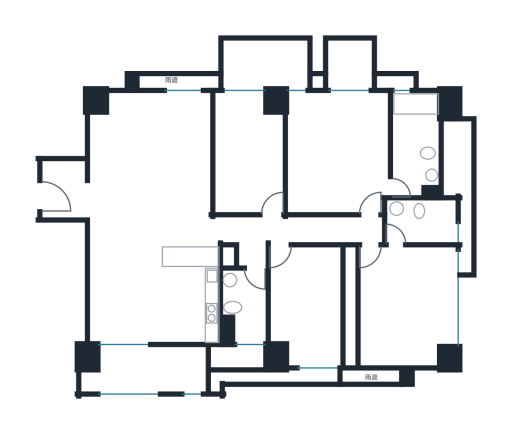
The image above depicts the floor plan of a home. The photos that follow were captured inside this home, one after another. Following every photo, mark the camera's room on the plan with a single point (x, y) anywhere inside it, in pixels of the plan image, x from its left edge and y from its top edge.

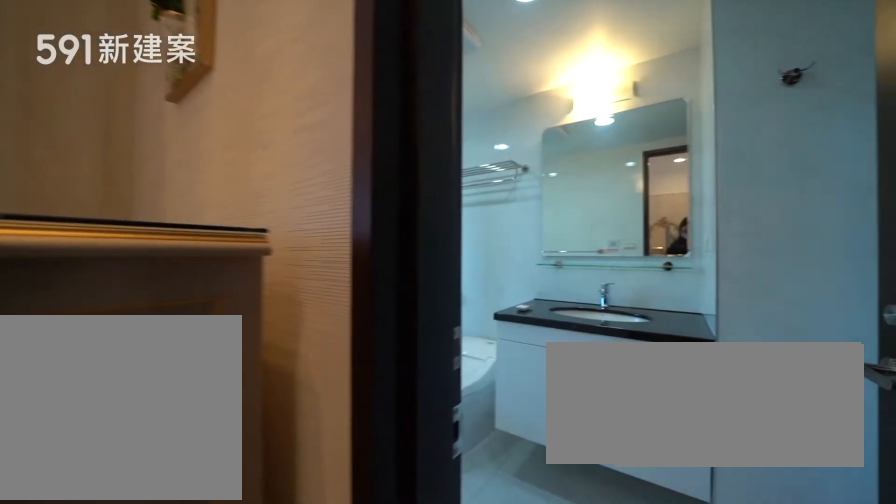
(415, 140)
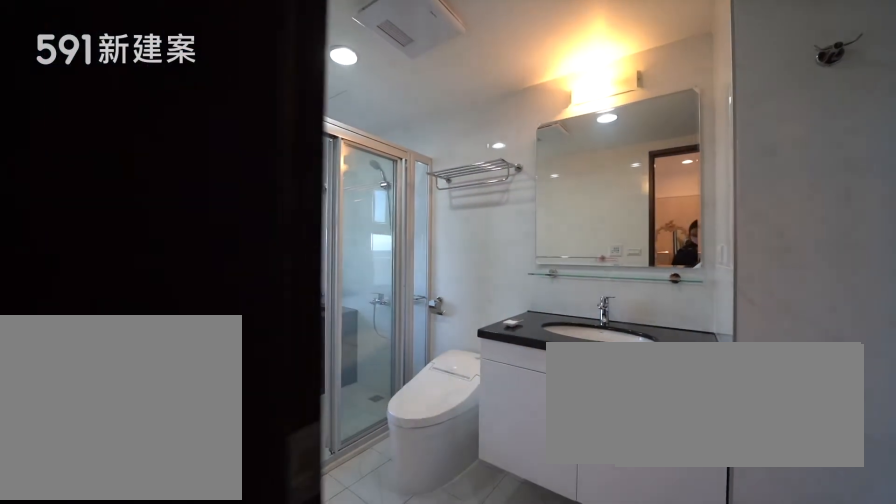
(415, 140)
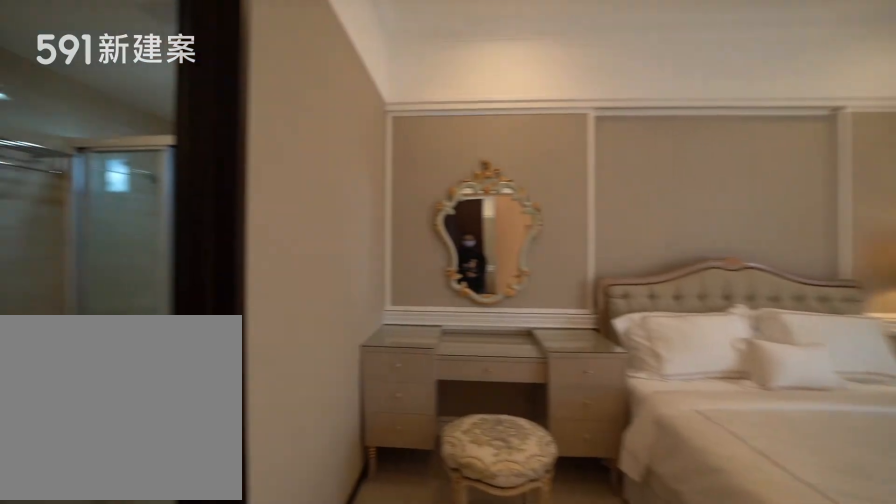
(401, 308)
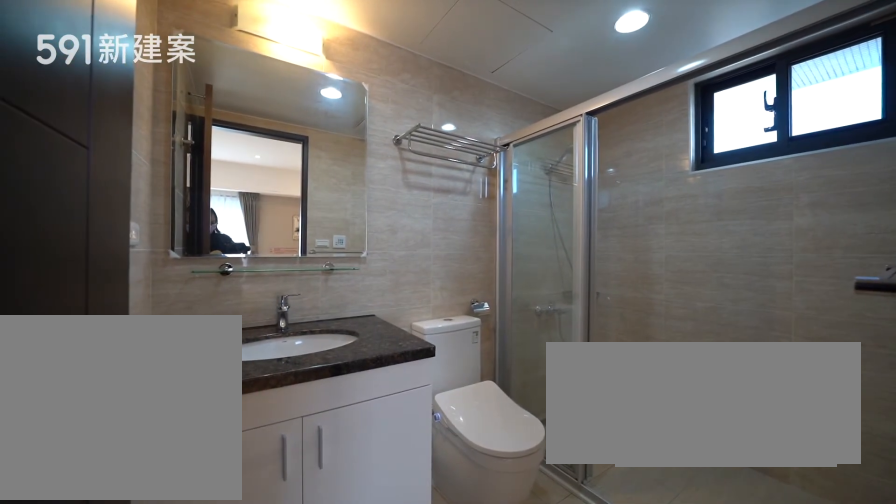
(425, 220)
